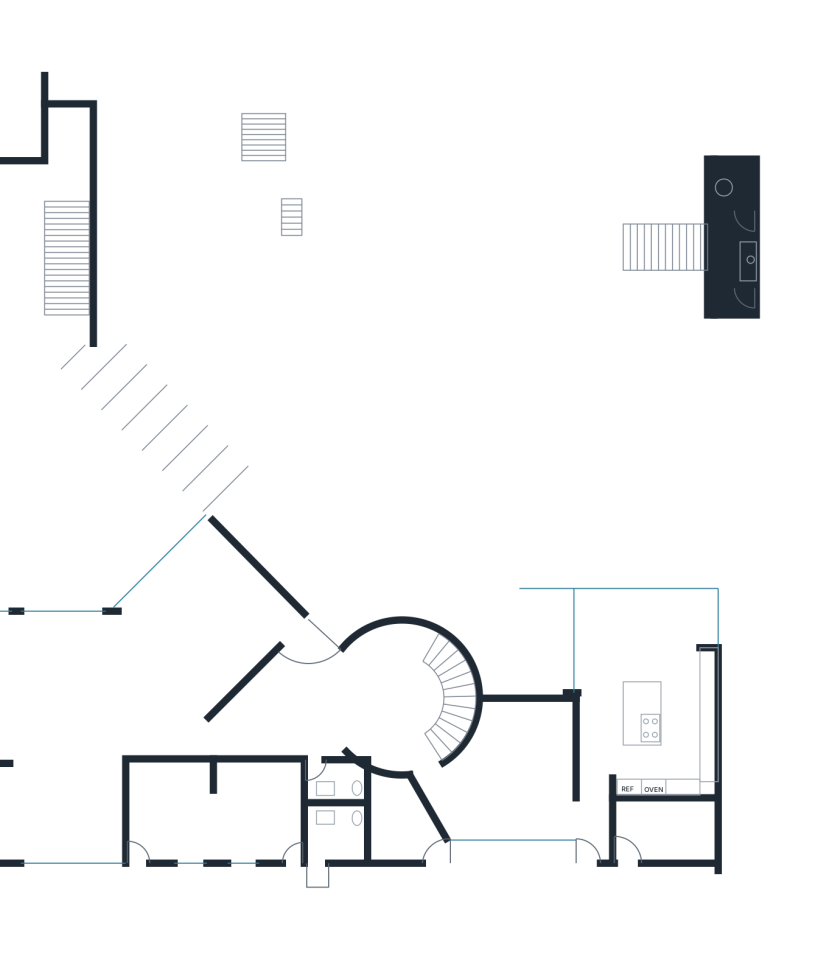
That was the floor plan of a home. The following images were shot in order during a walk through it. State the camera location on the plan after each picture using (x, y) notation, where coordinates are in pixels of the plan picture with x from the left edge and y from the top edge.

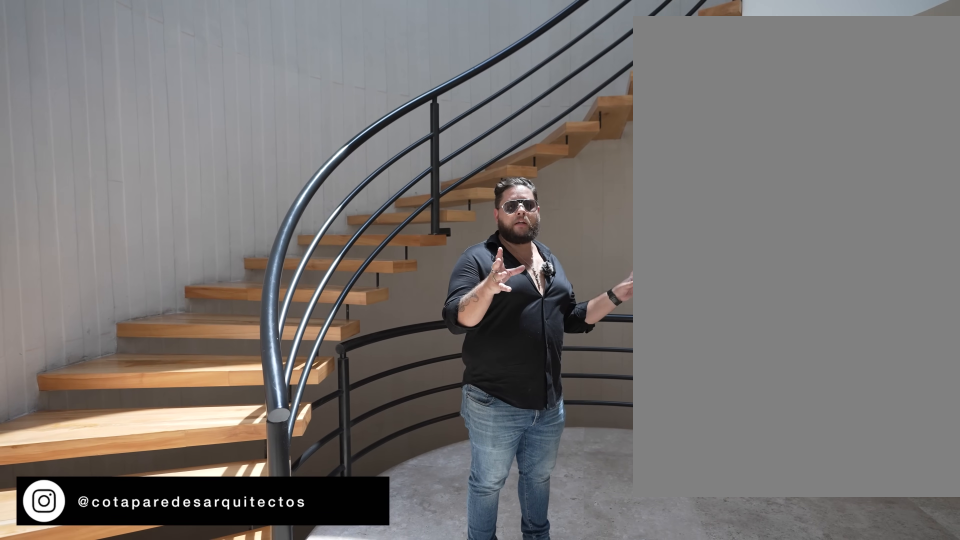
(385, 730)
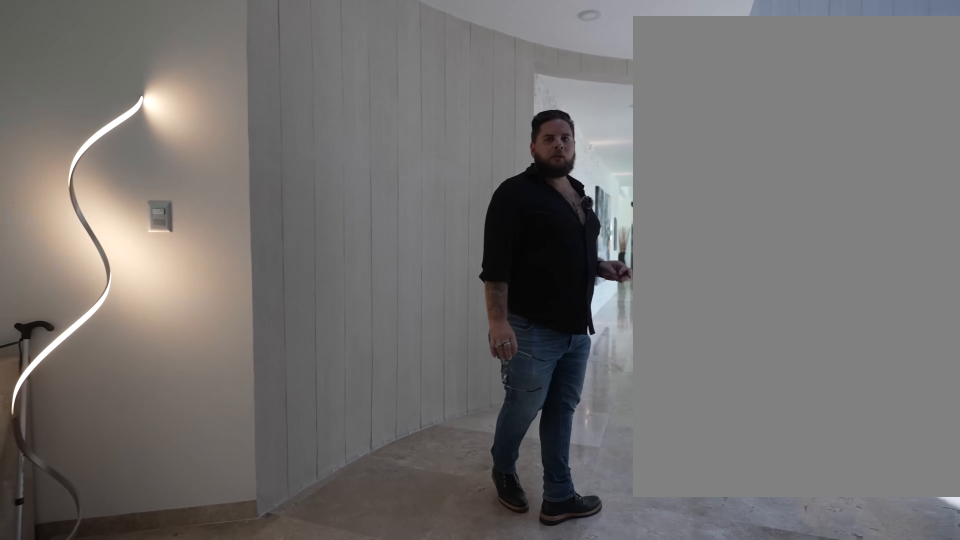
(424, 744)
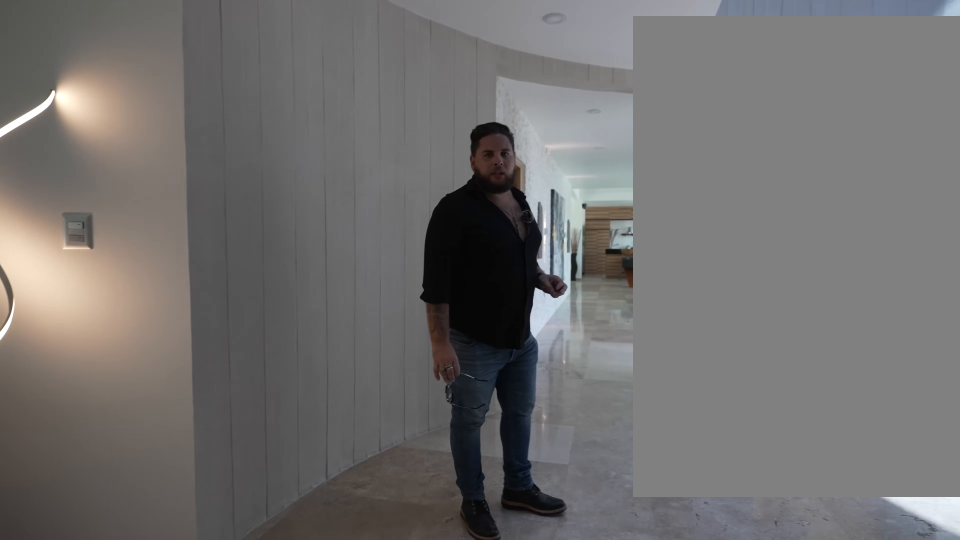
(406, 745)
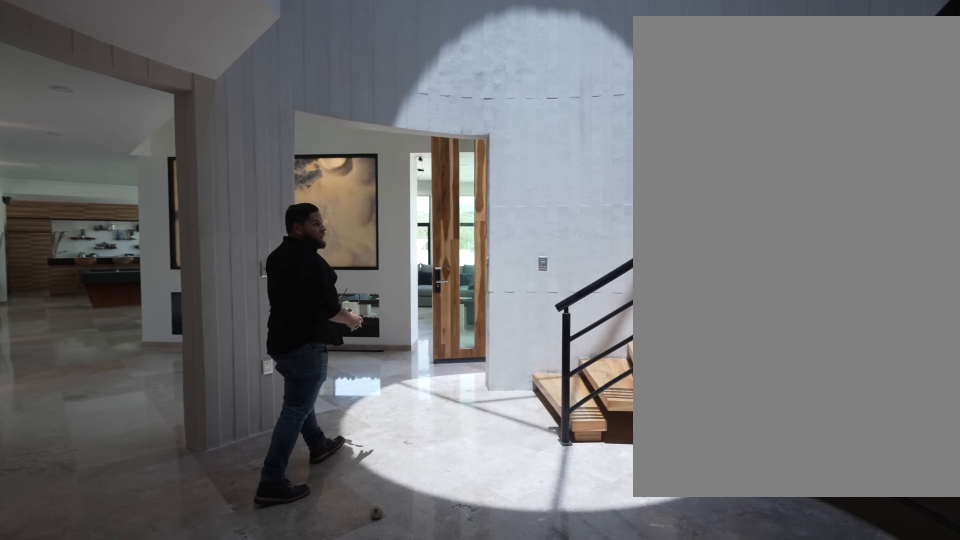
(401, 745)
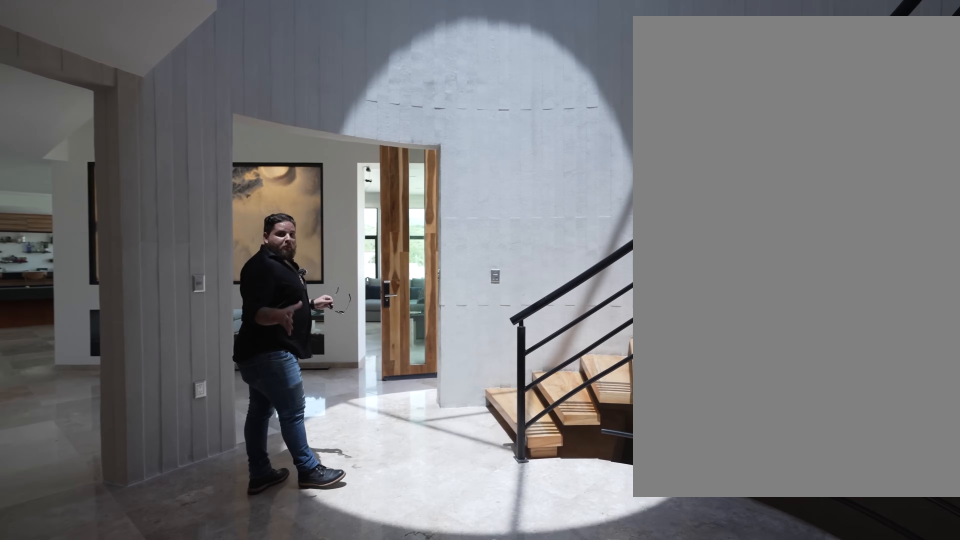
(389, 740)
